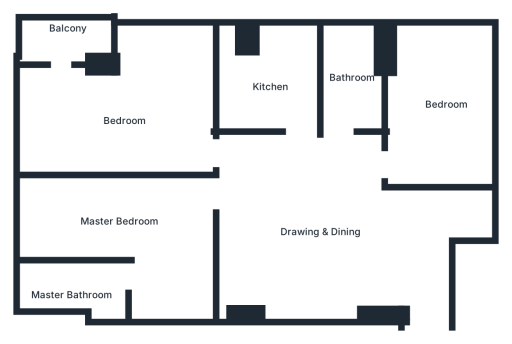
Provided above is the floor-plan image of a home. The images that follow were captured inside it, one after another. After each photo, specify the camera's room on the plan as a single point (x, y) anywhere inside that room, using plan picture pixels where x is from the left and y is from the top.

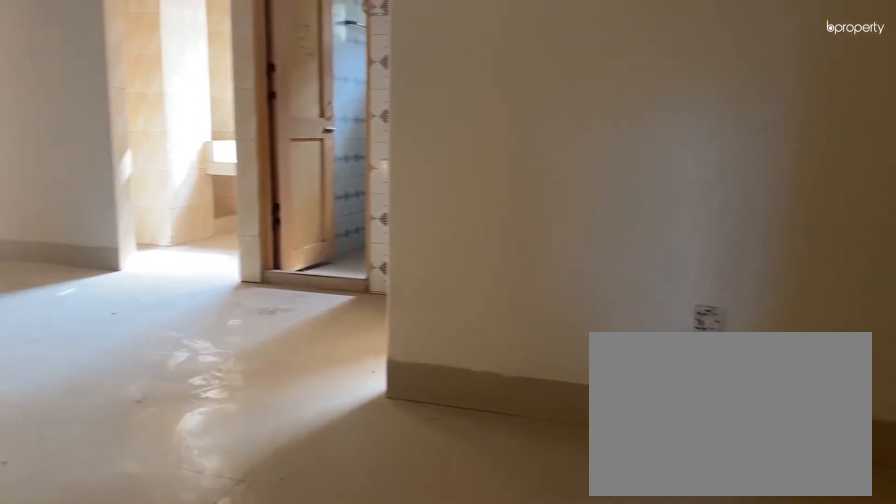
(421, 239)
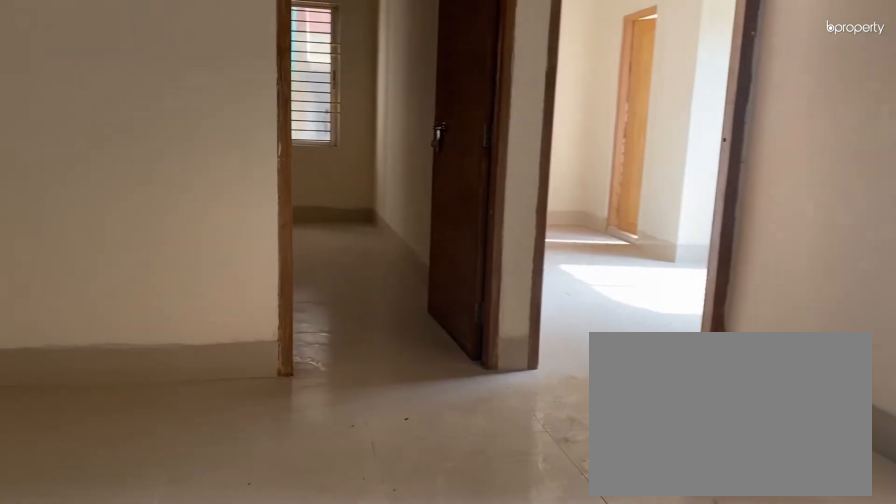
(305, 221)
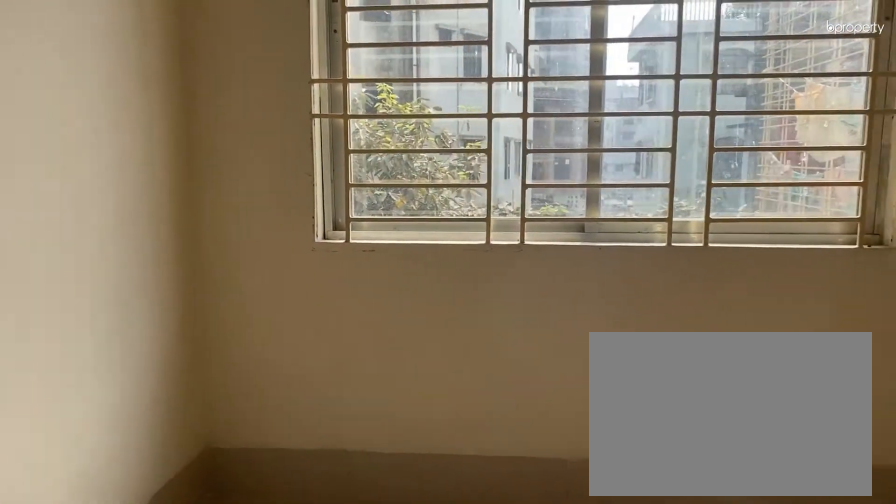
(123, 125)
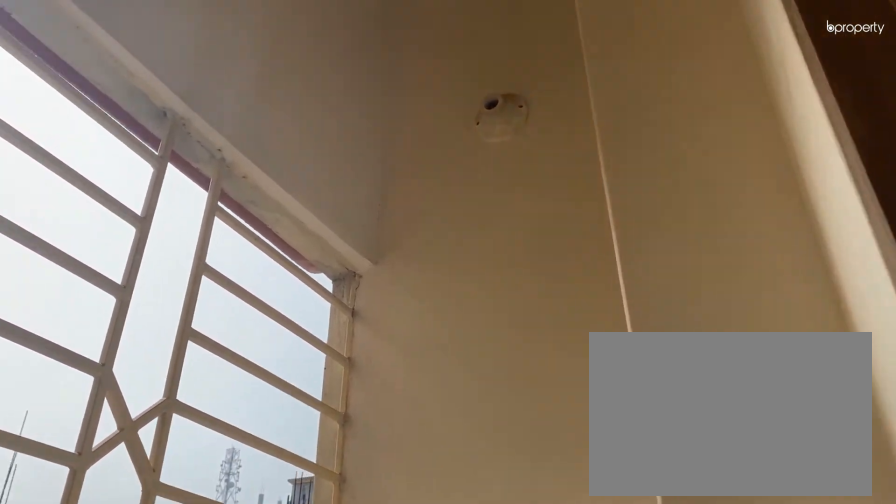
(65, 39)
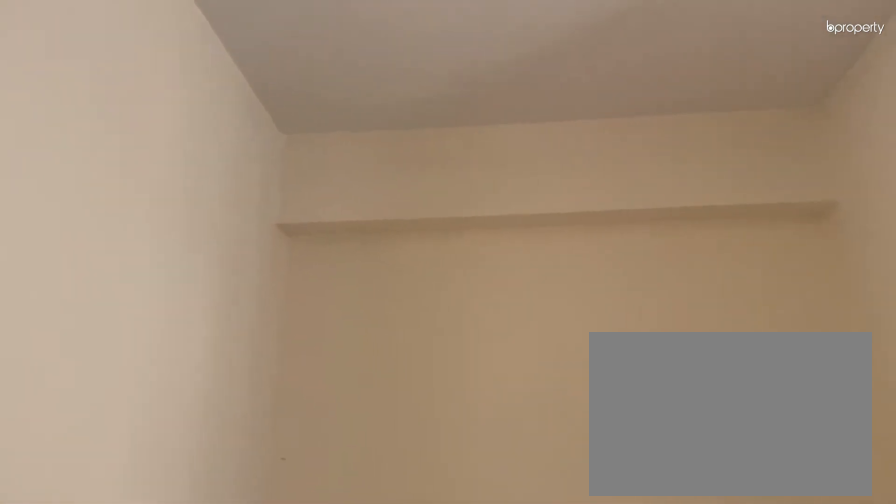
(157, 236)
